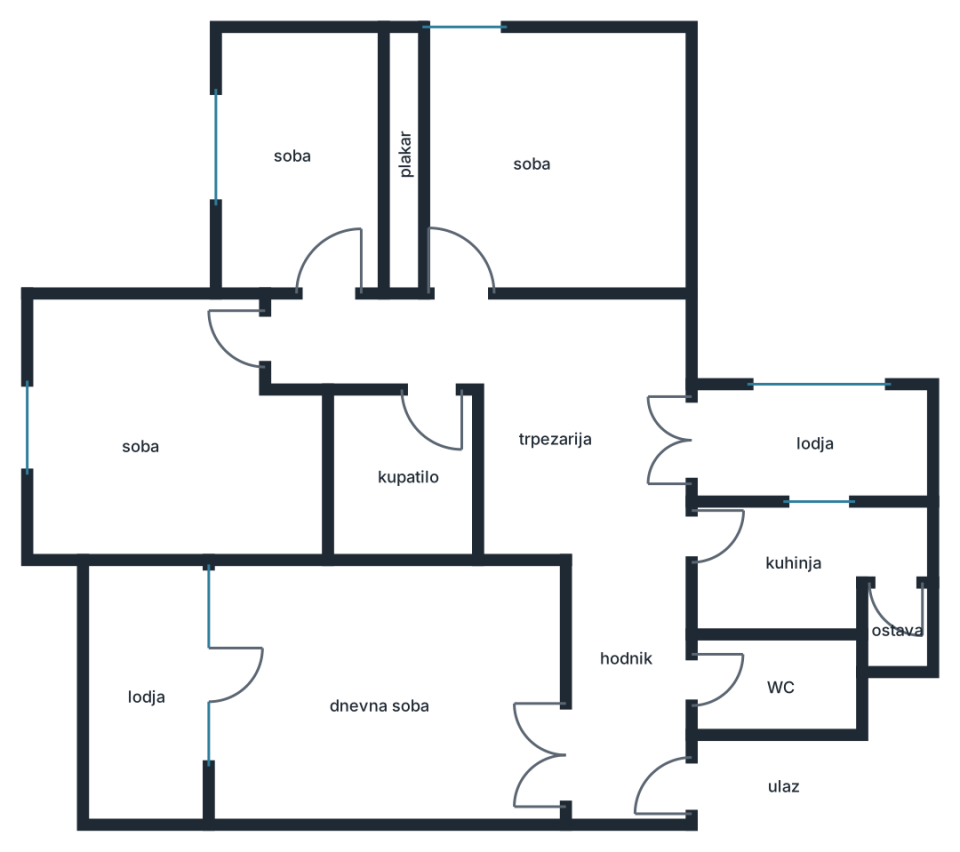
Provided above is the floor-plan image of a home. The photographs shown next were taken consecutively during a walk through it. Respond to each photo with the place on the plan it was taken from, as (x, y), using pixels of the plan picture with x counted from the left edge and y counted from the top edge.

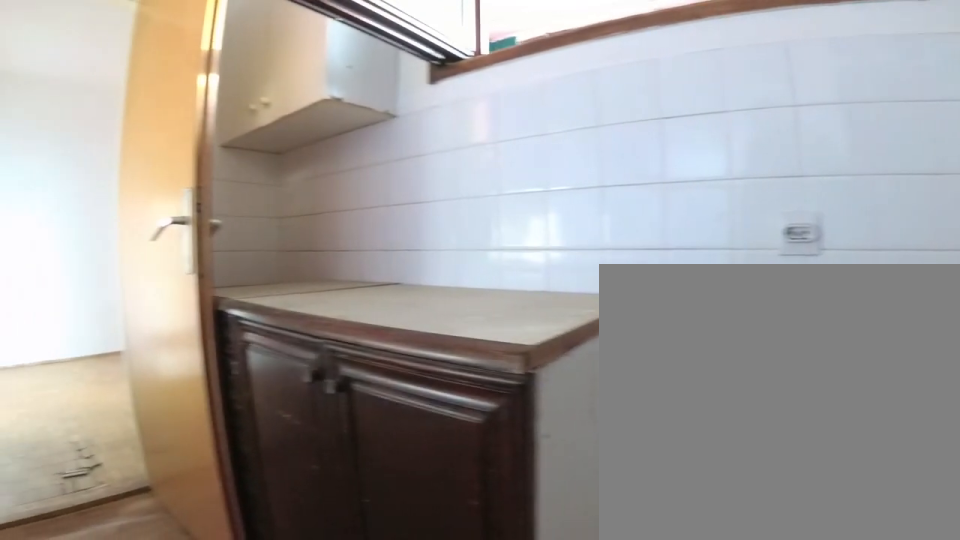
(896, 571)
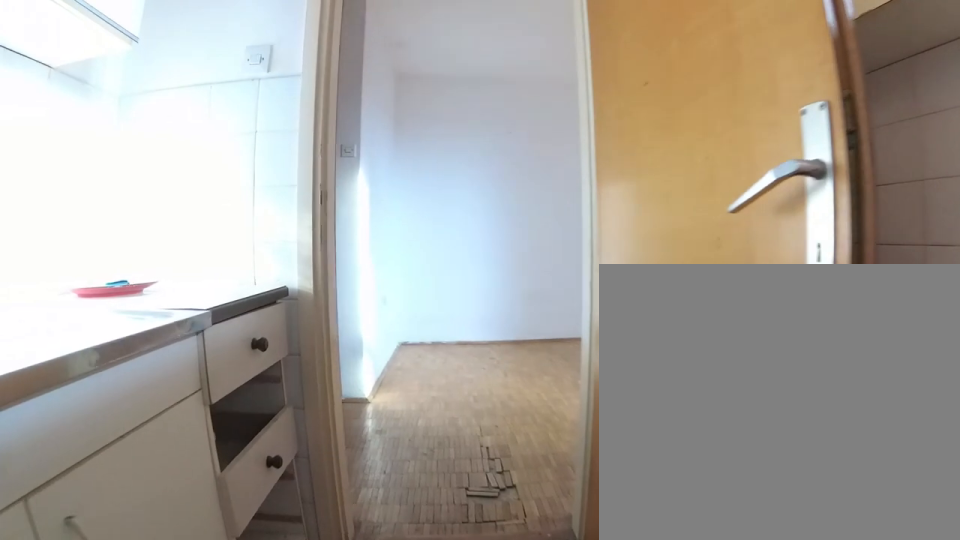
(836, 568)
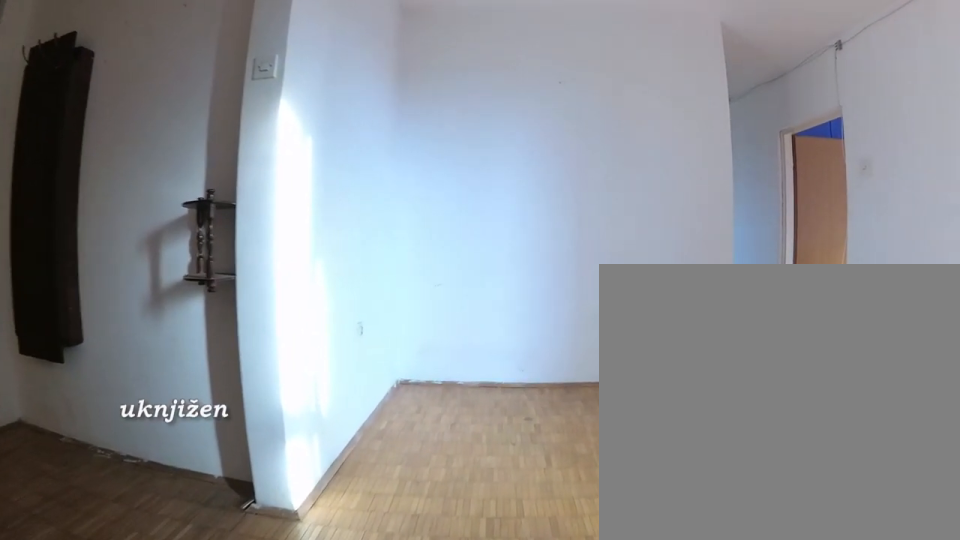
(713, 568)
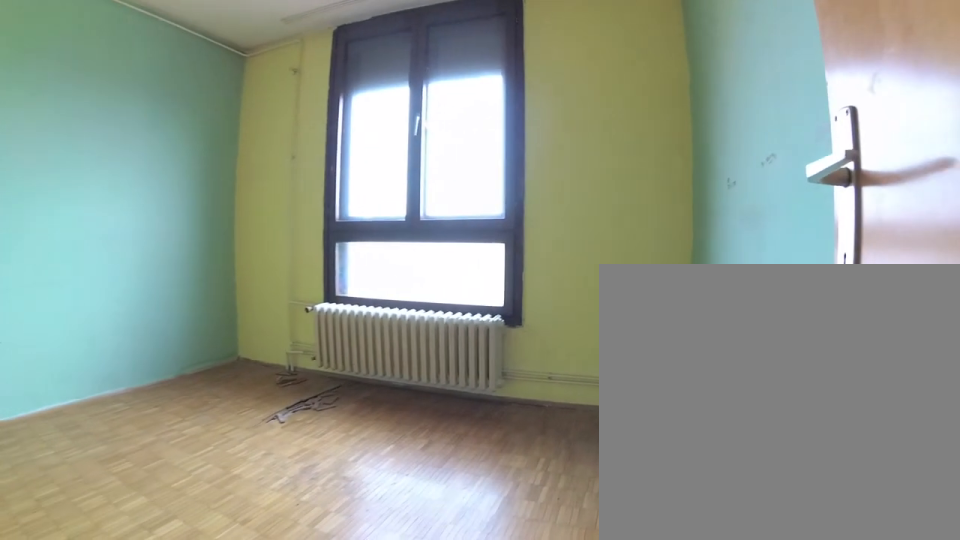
(229, 329)
